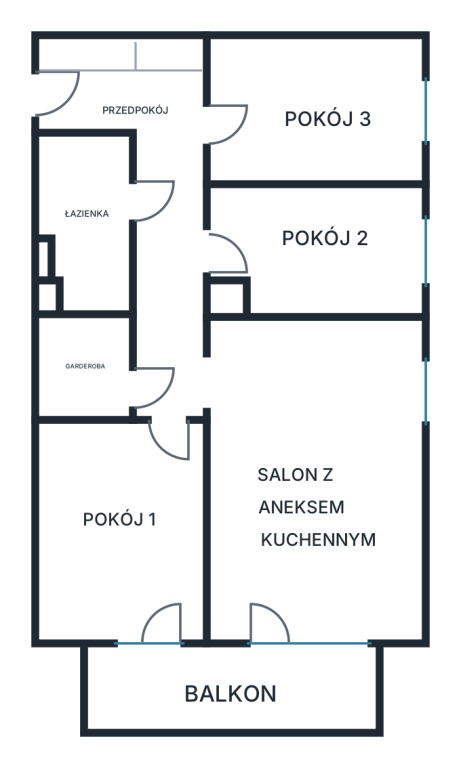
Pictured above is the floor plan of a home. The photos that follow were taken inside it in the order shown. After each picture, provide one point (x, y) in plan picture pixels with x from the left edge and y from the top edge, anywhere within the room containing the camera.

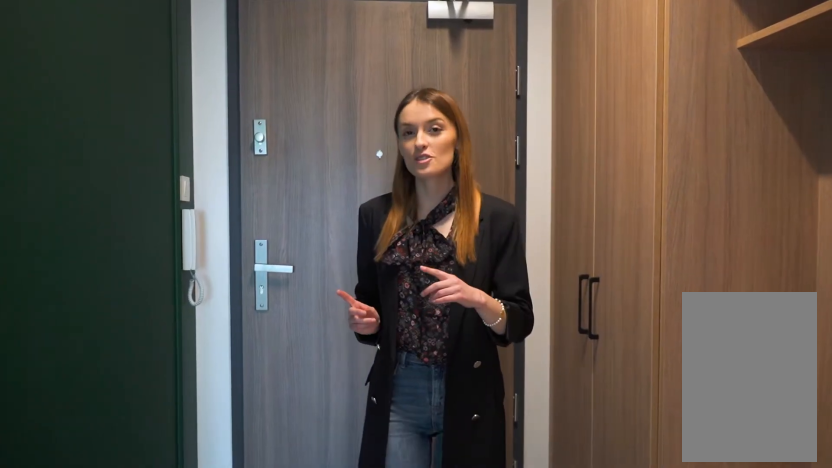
(152, 189)
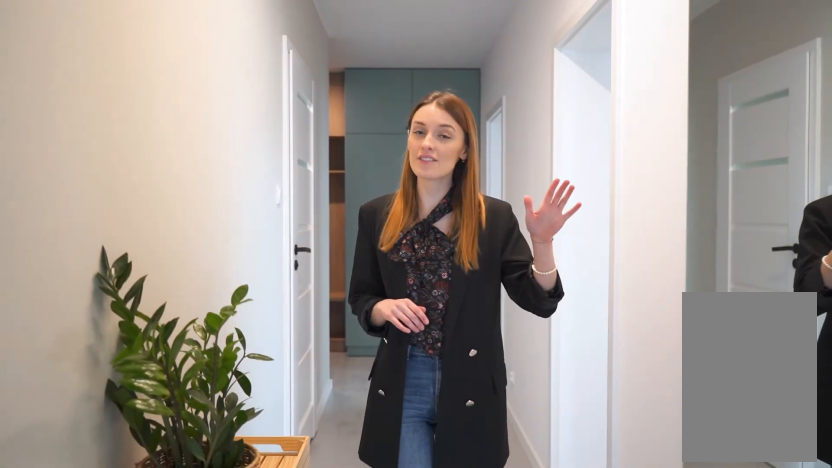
(152, 188)
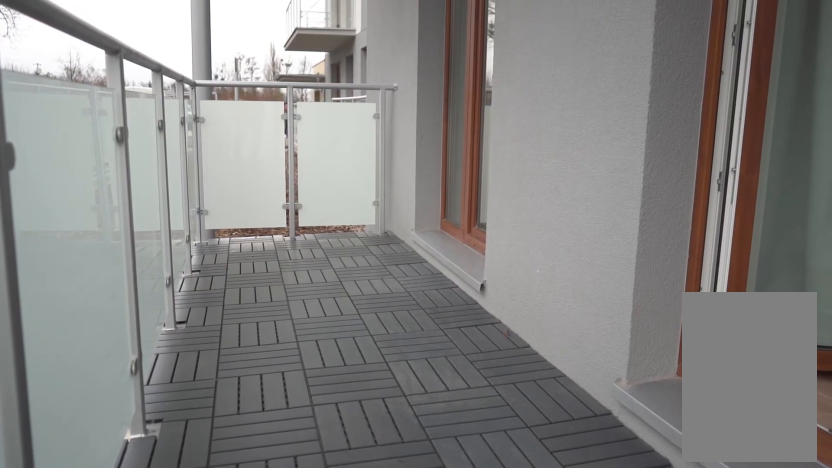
(232, 687)
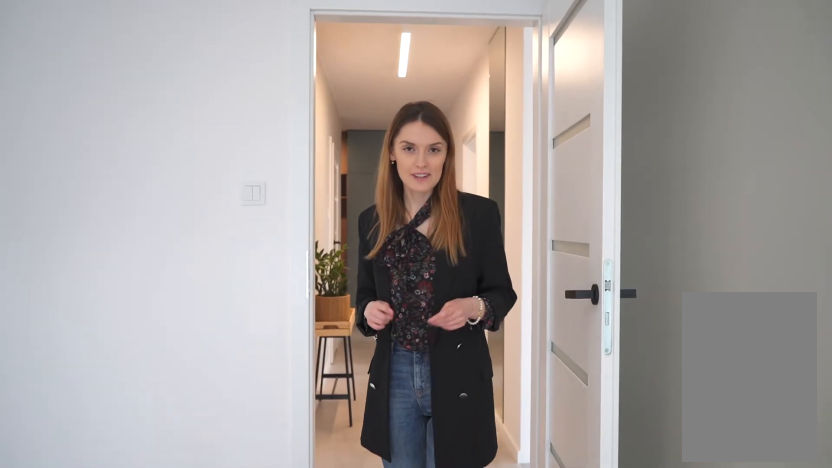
(117, 531)
